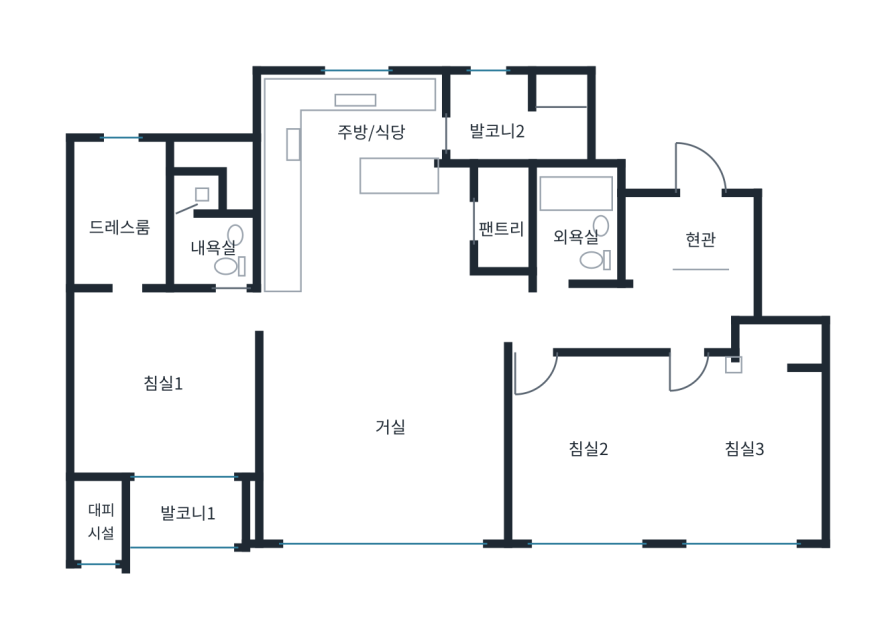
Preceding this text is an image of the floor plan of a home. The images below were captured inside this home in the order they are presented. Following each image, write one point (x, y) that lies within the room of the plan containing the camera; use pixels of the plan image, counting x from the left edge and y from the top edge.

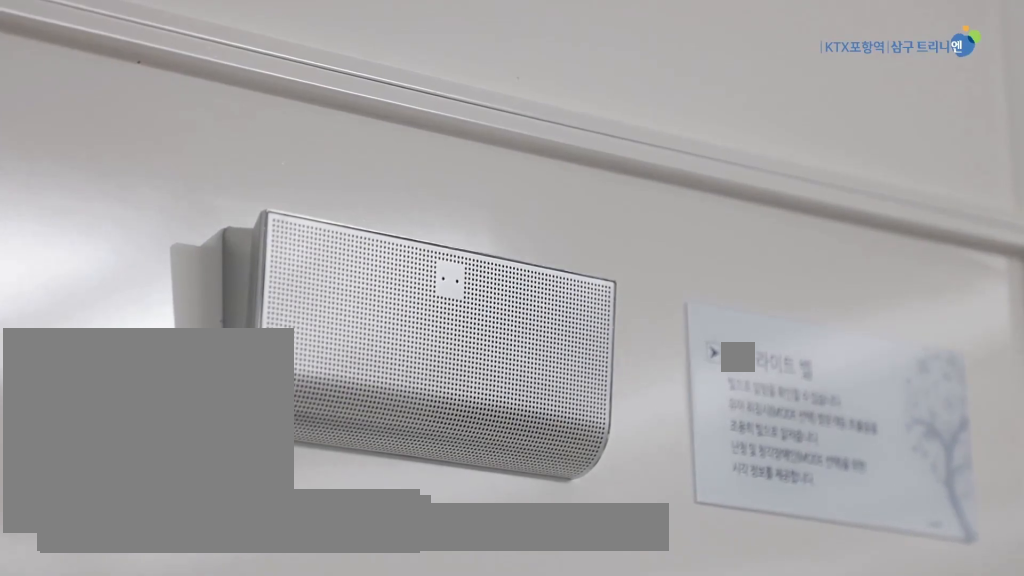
(384, 442)
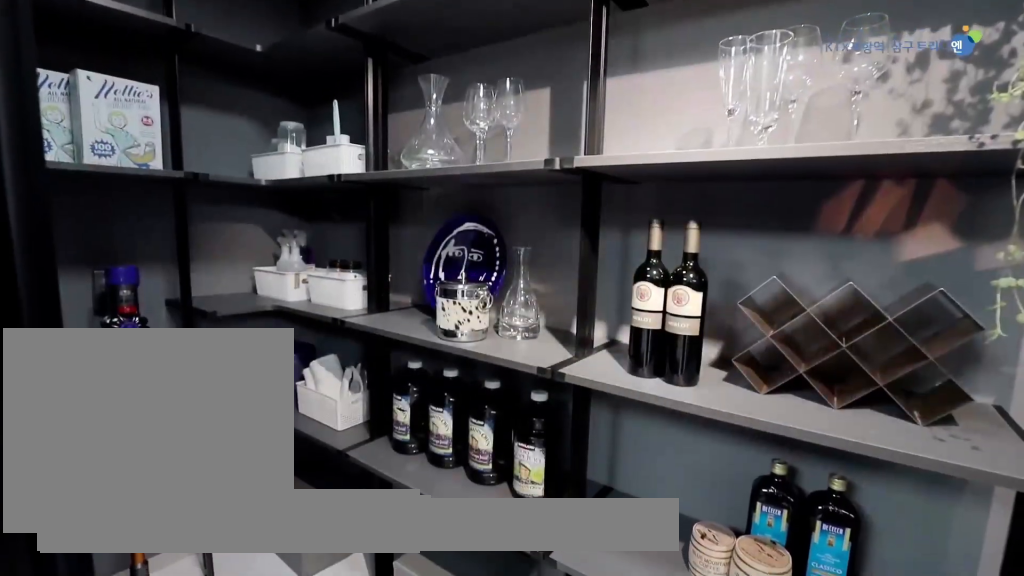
(502, 226)
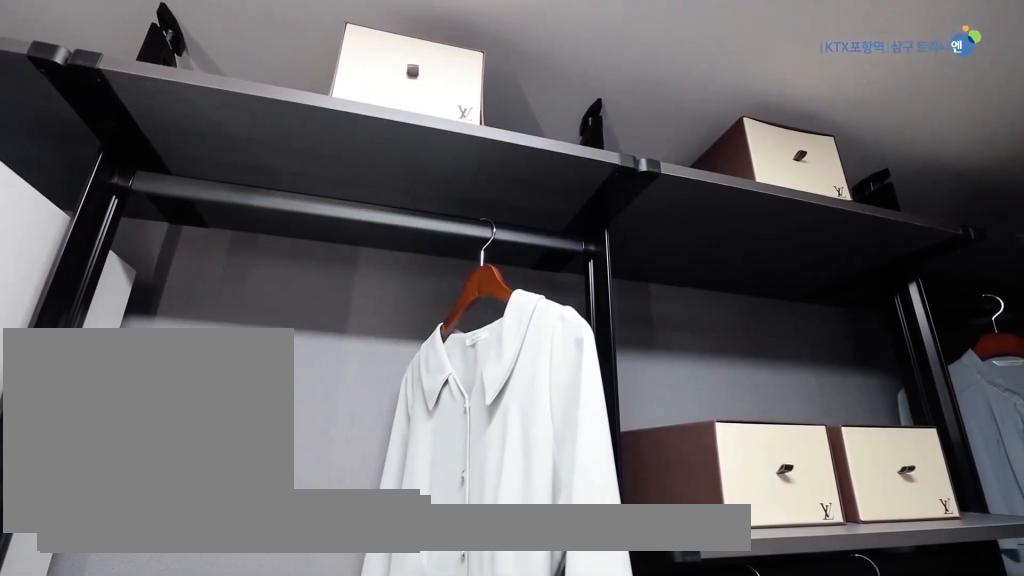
(118, 216)
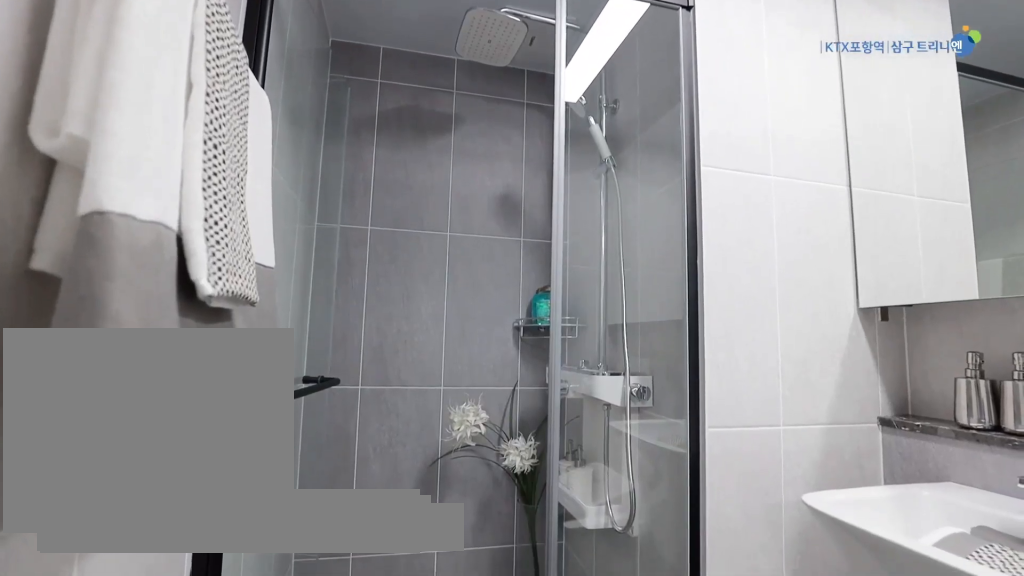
(205, 232)
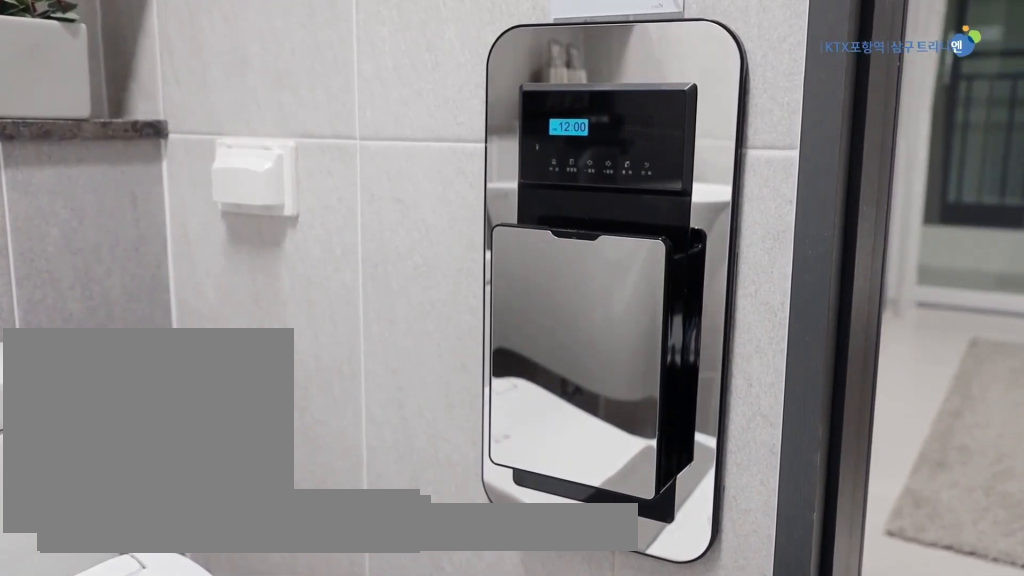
(206, 231)
